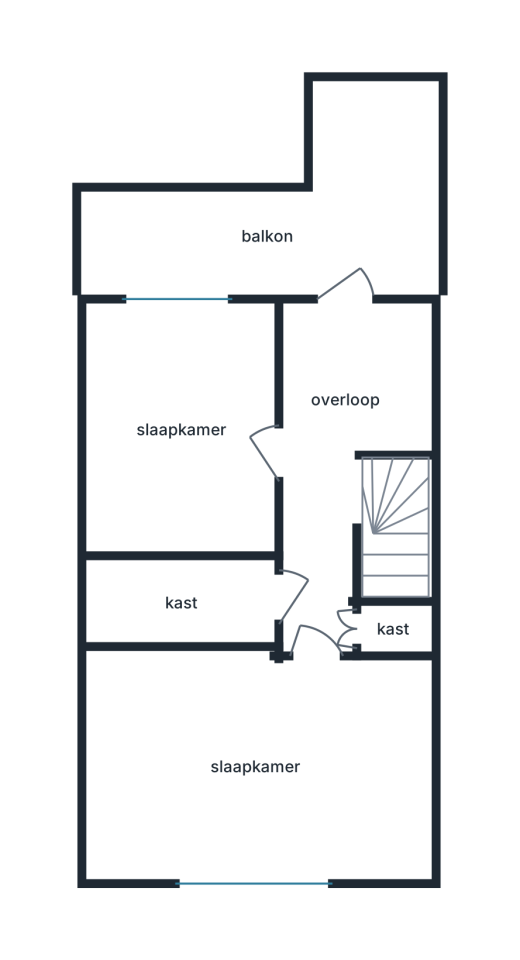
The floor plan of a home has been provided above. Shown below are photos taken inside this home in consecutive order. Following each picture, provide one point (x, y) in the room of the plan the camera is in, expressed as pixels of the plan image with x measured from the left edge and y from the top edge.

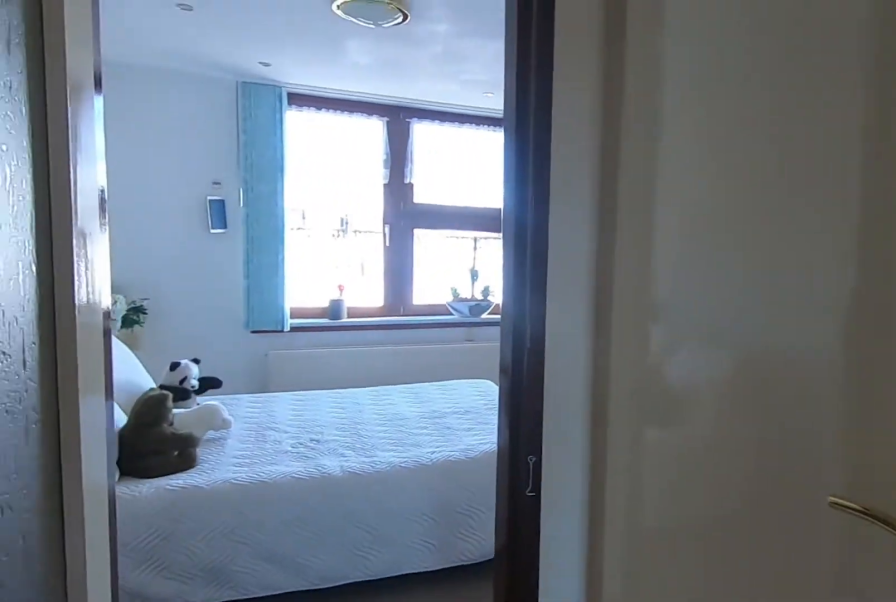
(319, 610)
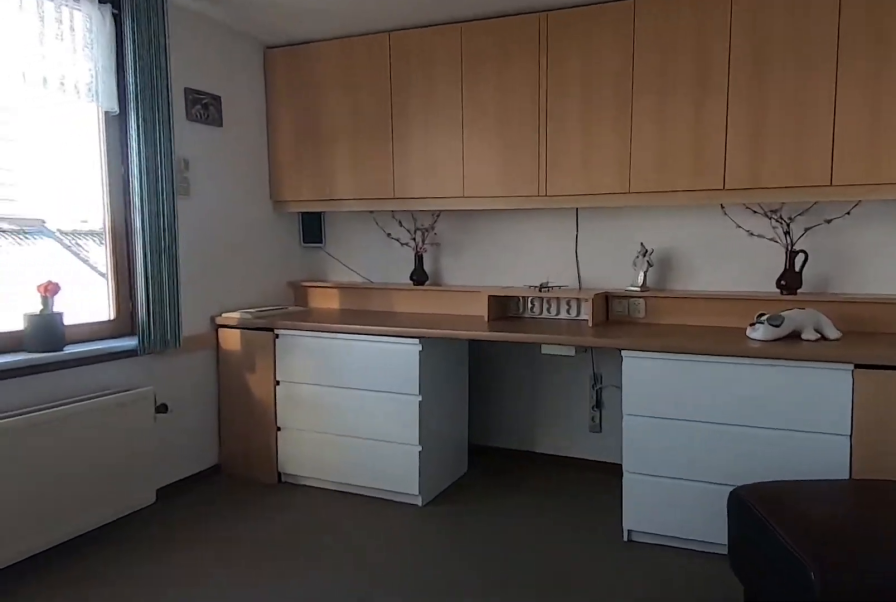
(249, 770)
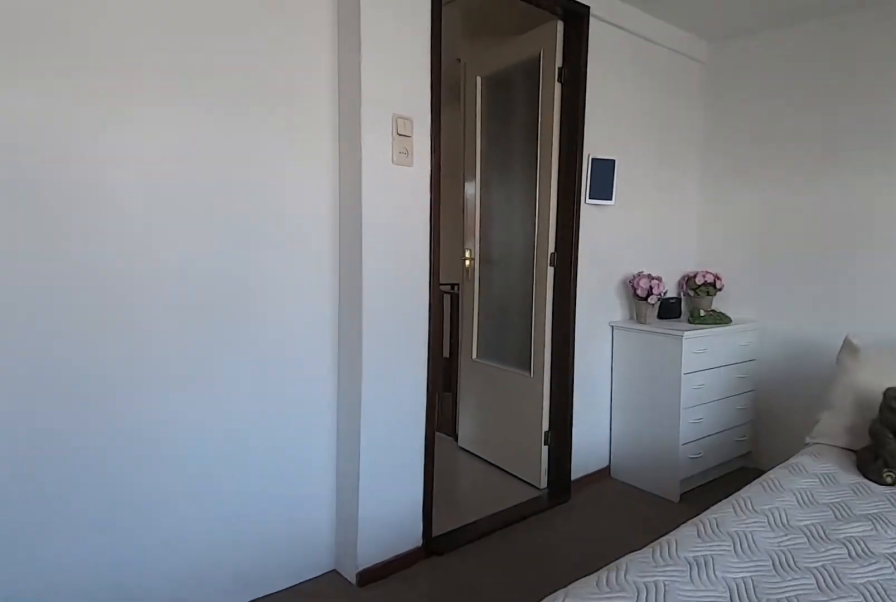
(249, 770)
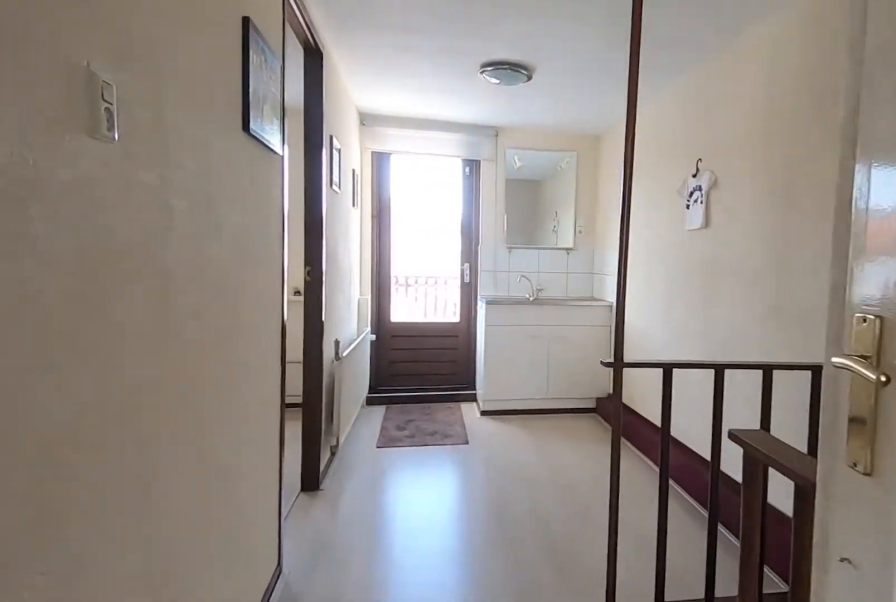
(319, 610)
